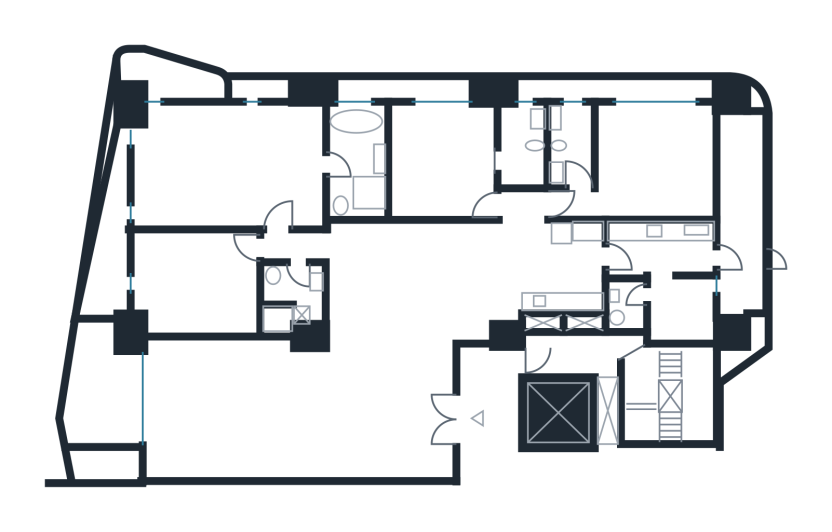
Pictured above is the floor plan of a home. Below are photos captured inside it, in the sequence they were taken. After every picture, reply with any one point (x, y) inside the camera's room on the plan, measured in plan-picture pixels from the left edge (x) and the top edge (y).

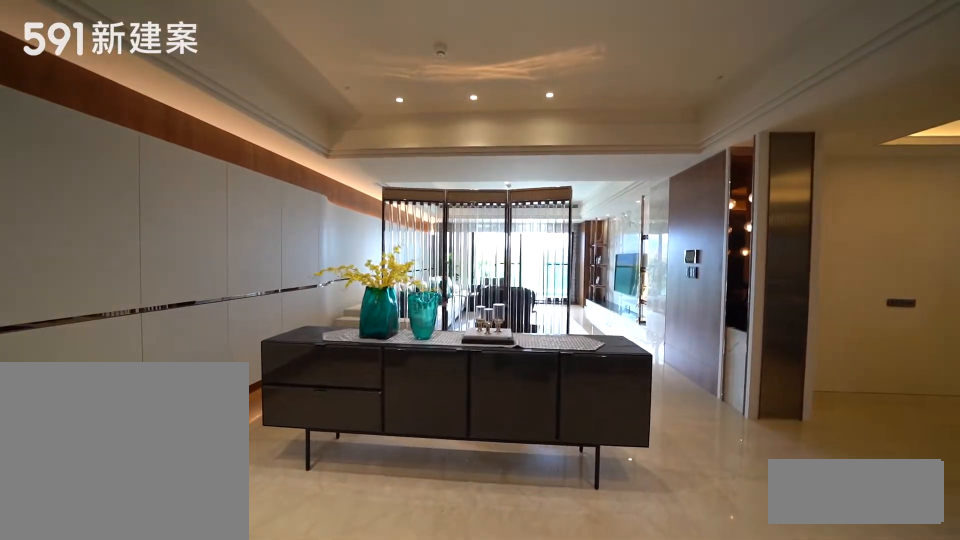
(405, 416)
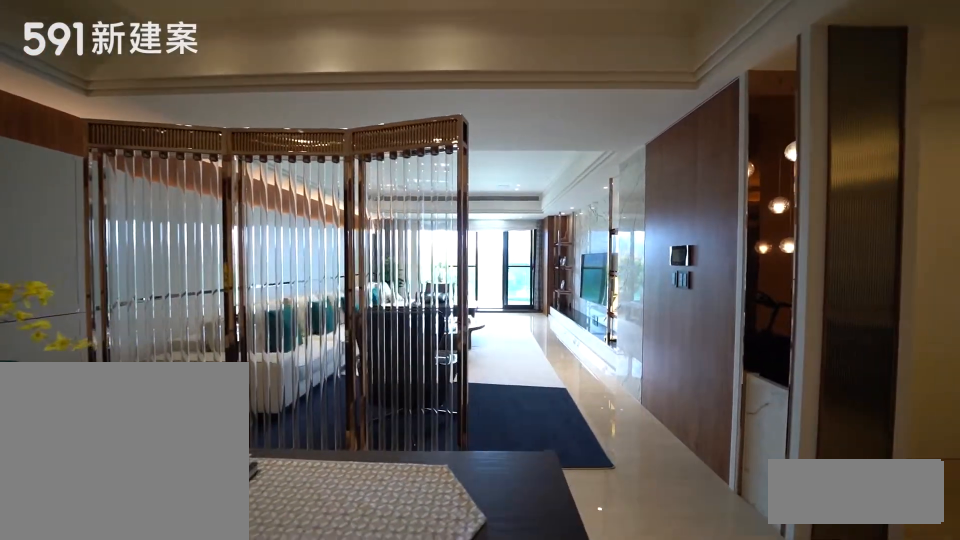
(405, 416)
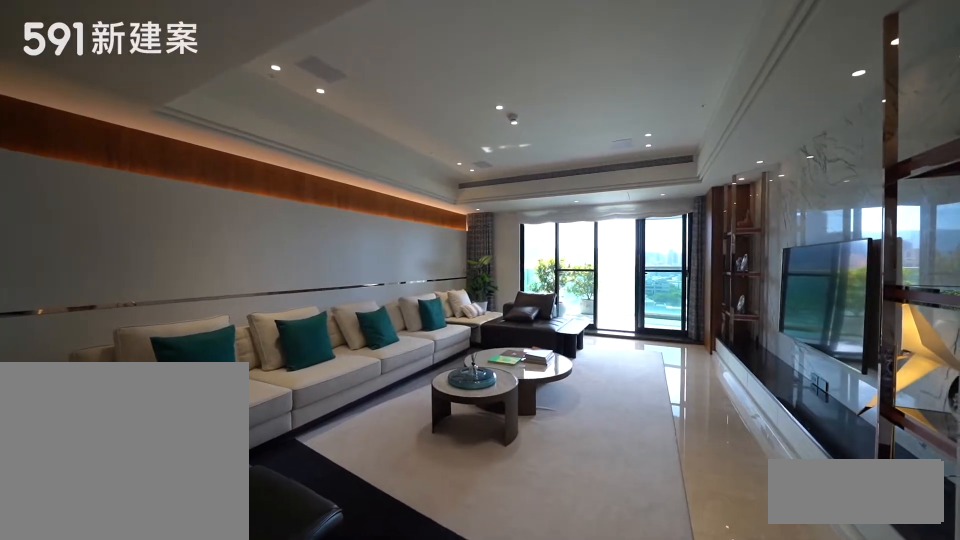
(252, 412)
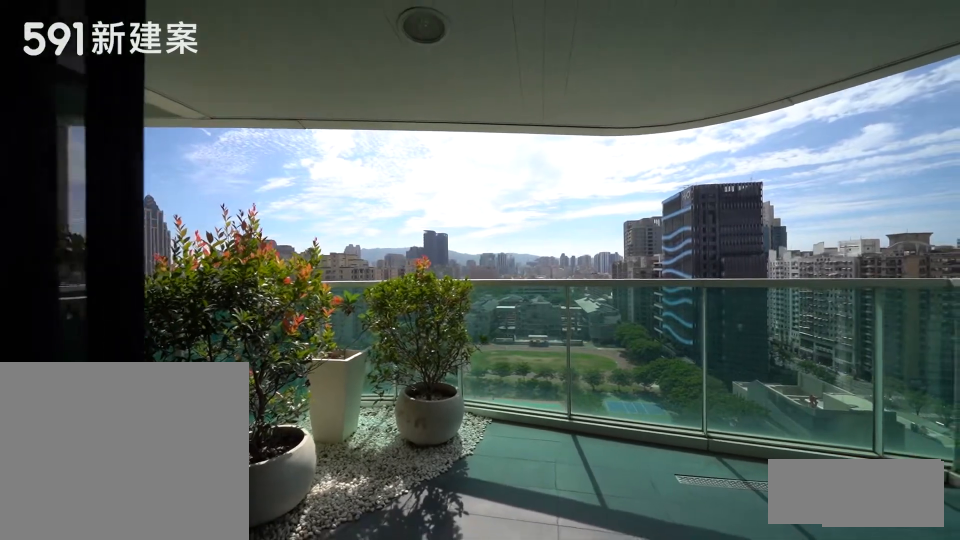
(101, 390)
